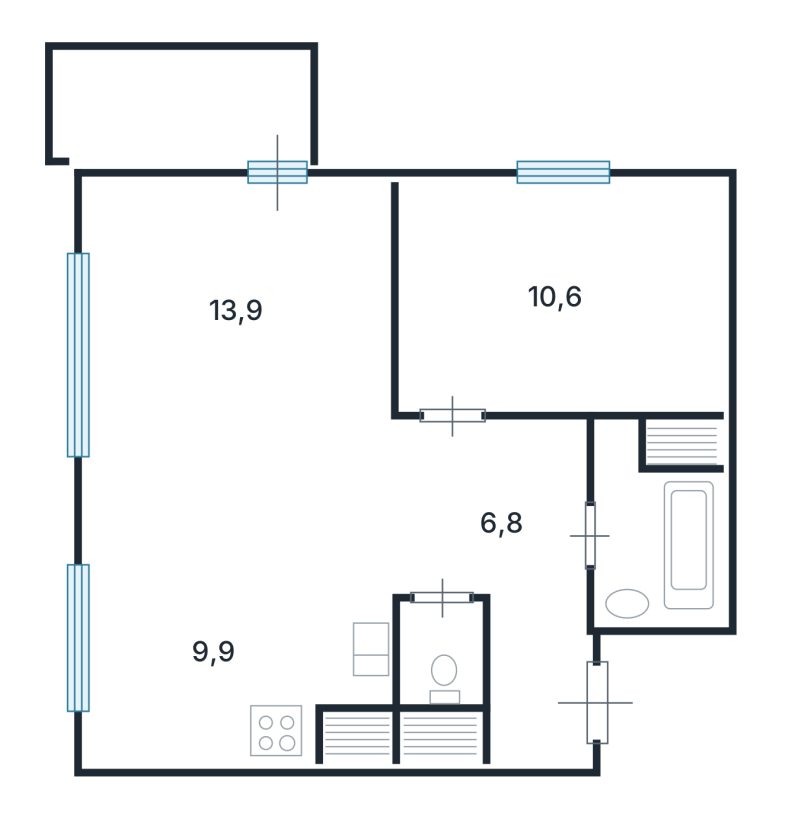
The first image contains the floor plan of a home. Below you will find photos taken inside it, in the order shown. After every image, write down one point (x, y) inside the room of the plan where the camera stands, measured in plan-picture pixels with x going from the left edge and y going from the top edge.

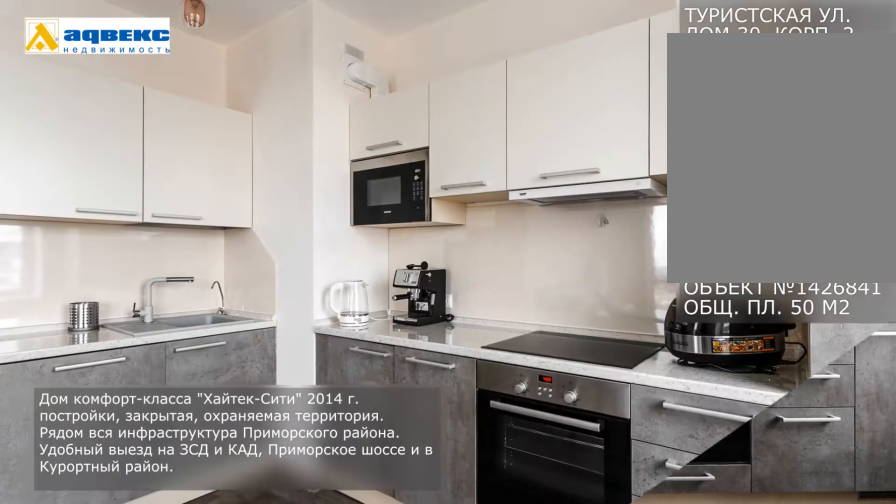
(212, 645)
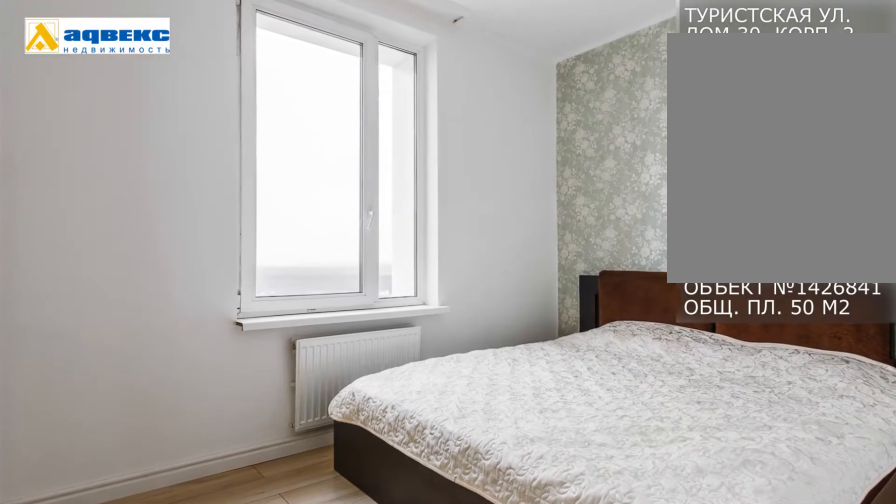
(562, 295)
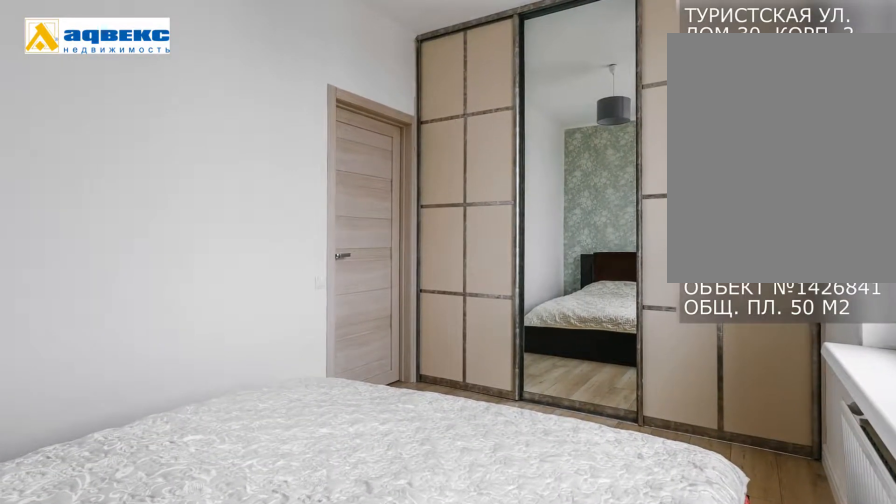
(562, 295)
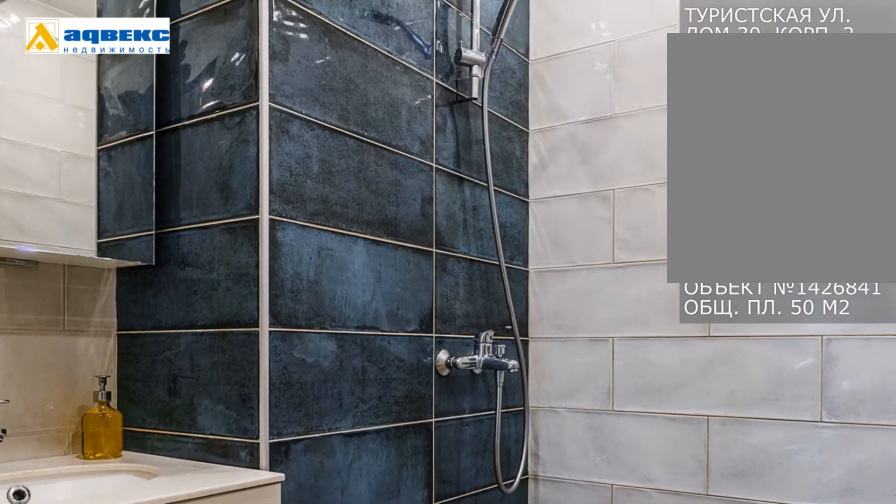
(664, 523)
